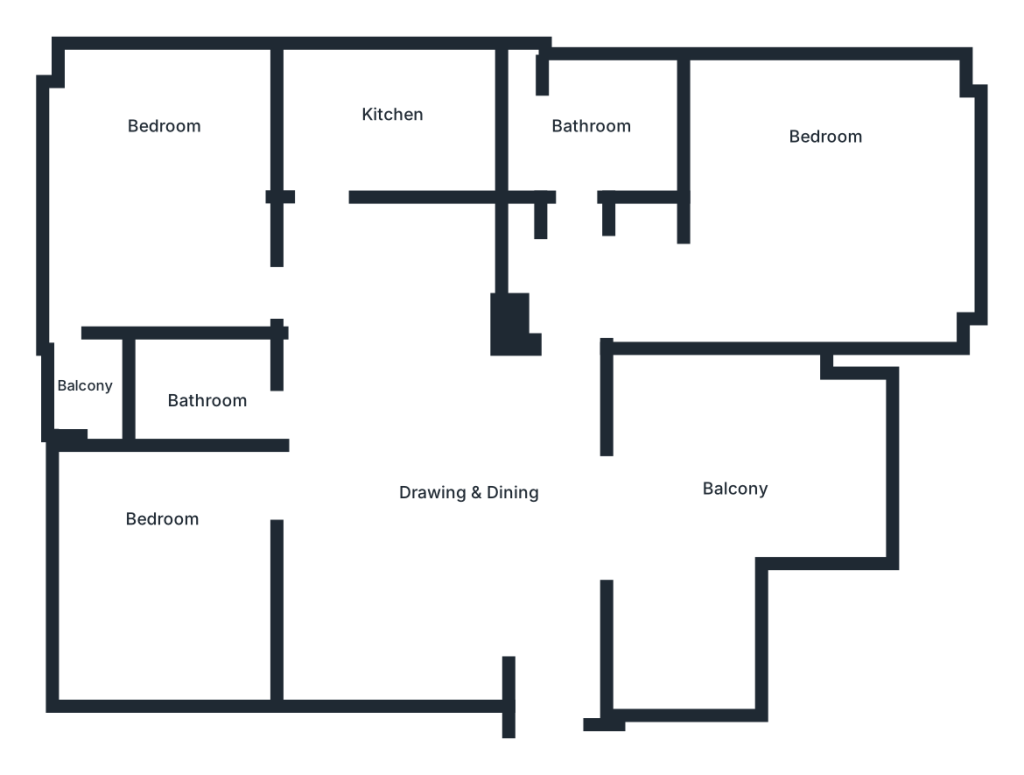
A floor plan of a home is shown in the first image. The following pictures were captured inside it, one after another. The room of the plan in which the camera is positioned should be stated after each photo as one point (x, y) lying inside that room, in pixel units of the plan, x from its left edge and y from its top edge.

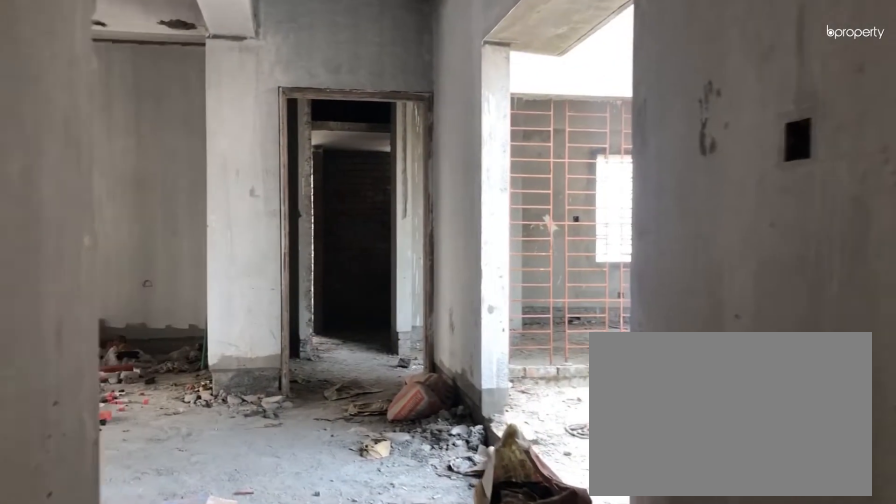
(555, 674)
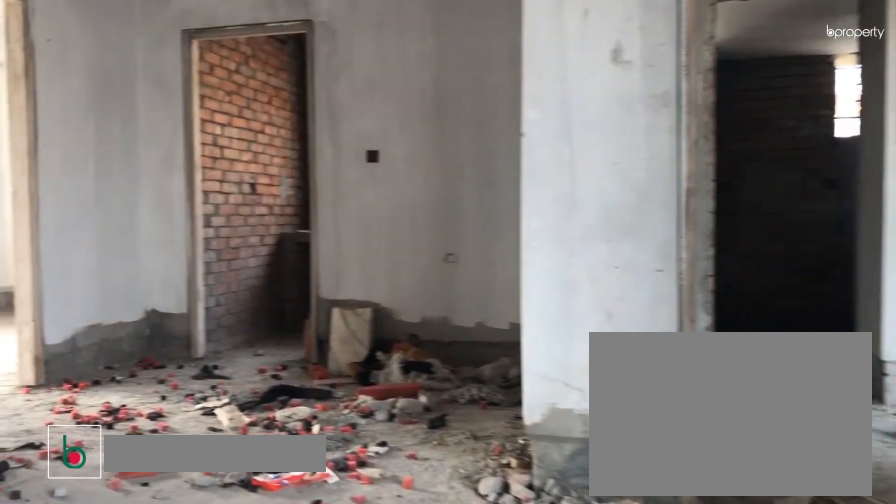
(462, 497)
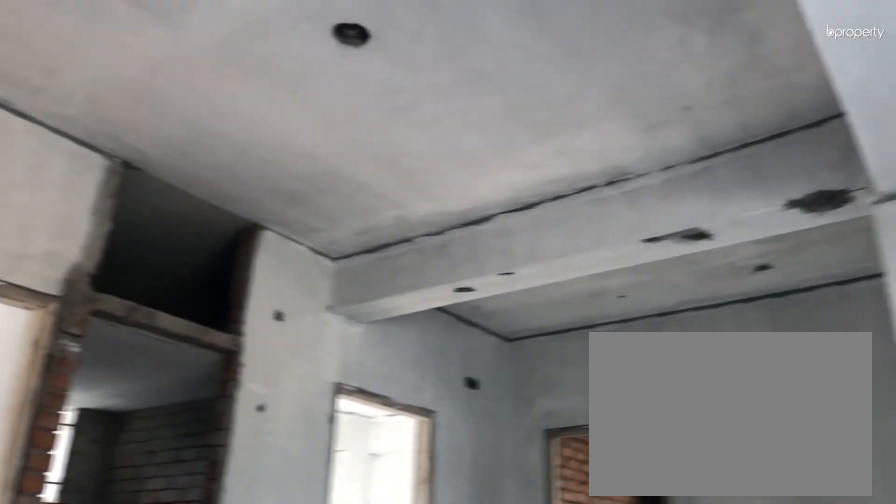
(461, 497)
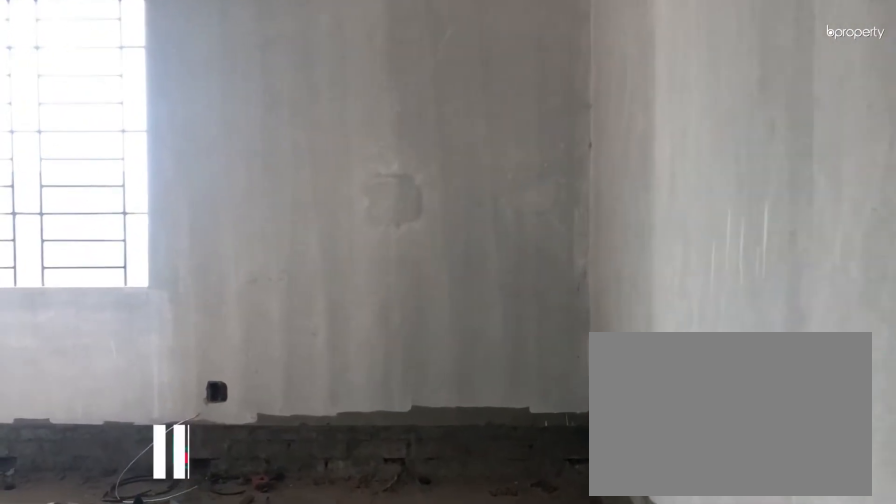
(162, 580)
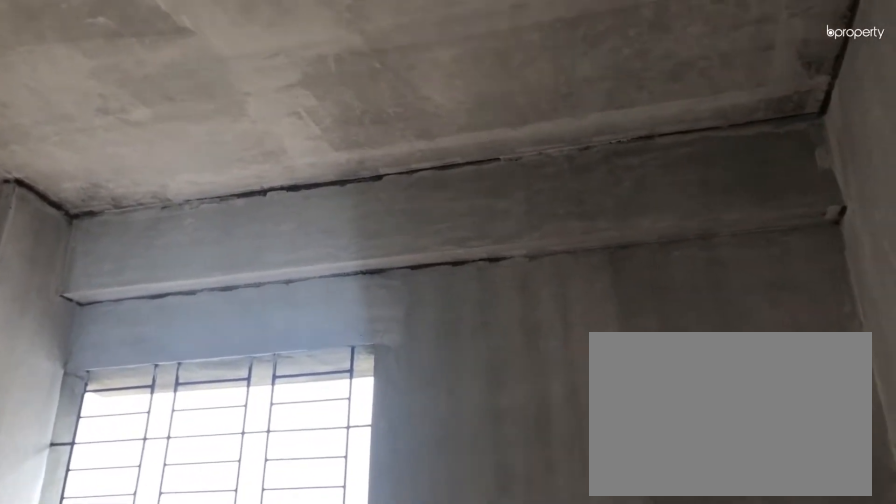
(162, 580)
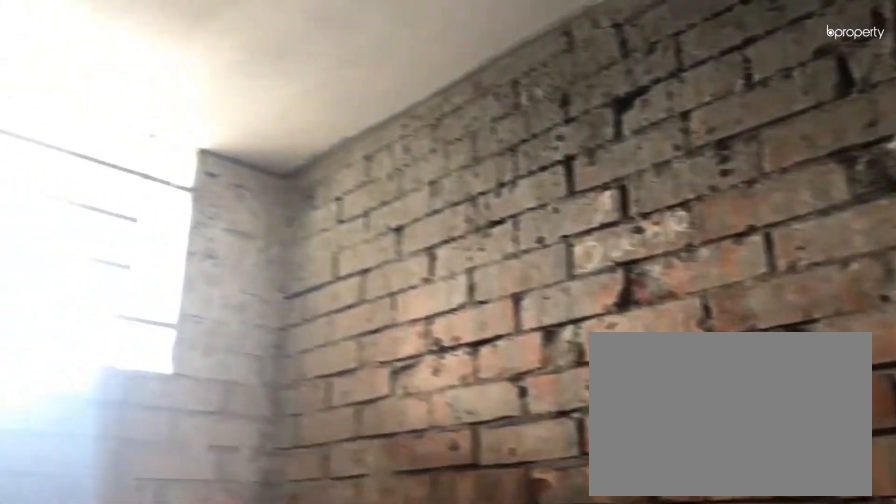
(204, 397)
